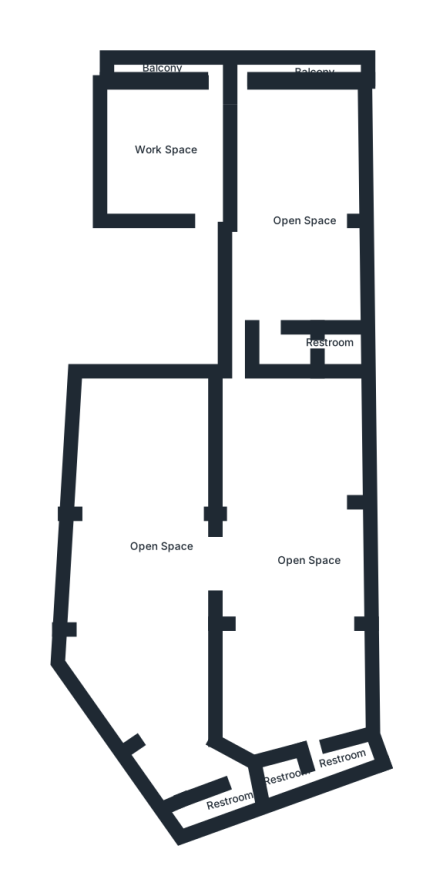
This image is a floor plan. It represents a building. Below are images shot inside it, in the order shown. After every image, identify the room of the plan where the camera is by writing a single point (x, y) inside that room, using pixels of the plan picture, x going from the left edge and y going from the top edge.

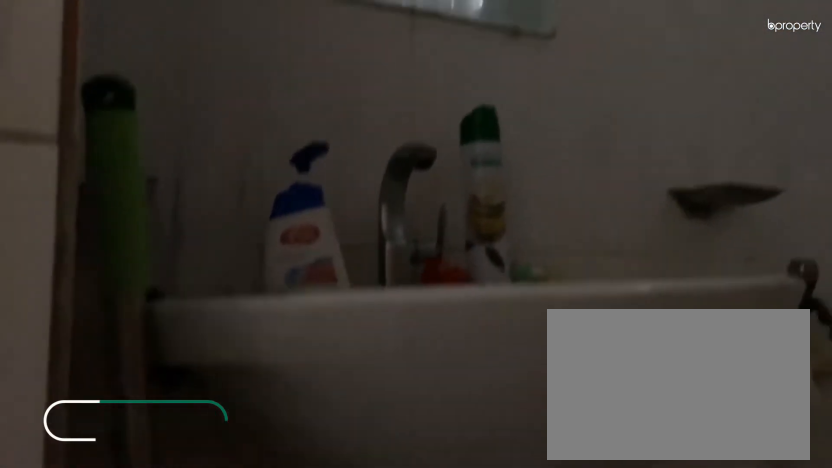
(336, 342)
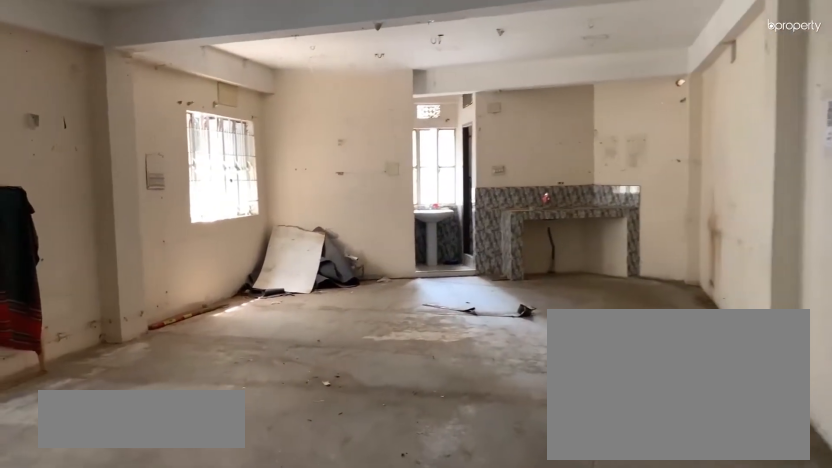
(289, 584)
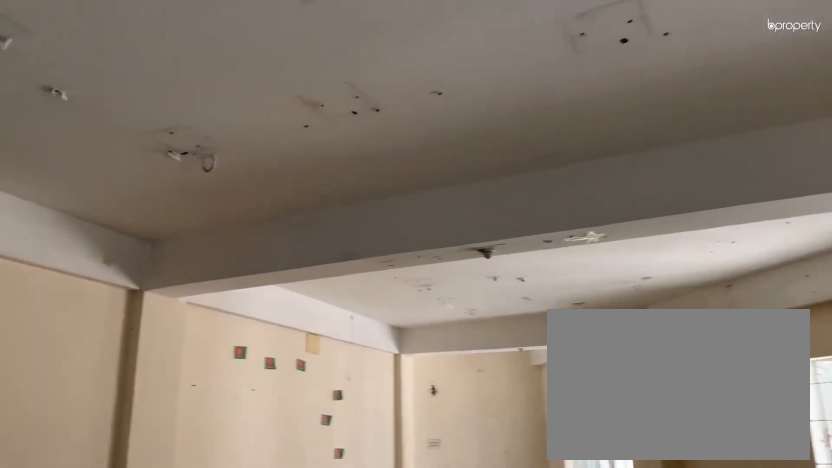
(139, 572)
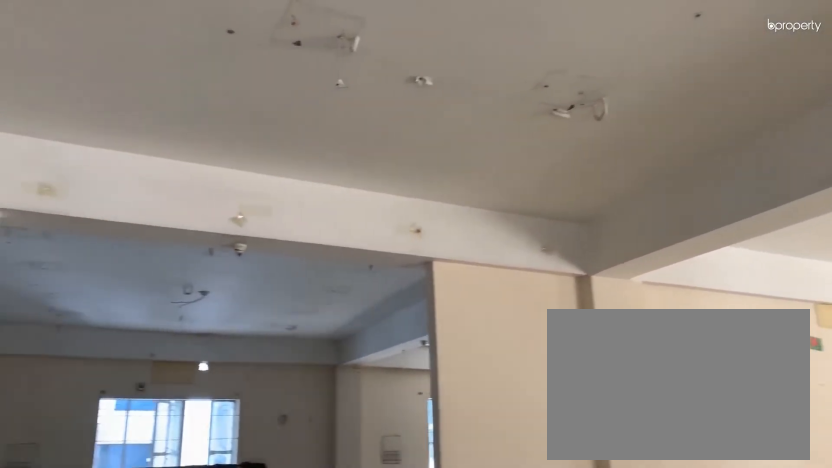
(139, 586)
